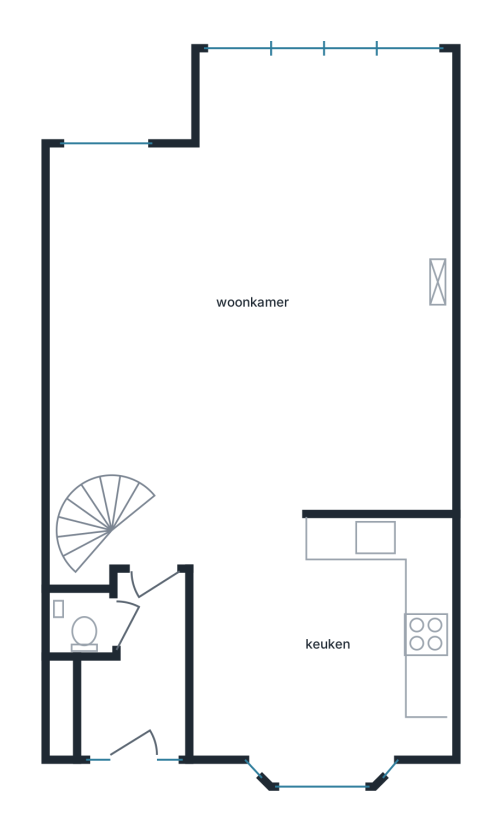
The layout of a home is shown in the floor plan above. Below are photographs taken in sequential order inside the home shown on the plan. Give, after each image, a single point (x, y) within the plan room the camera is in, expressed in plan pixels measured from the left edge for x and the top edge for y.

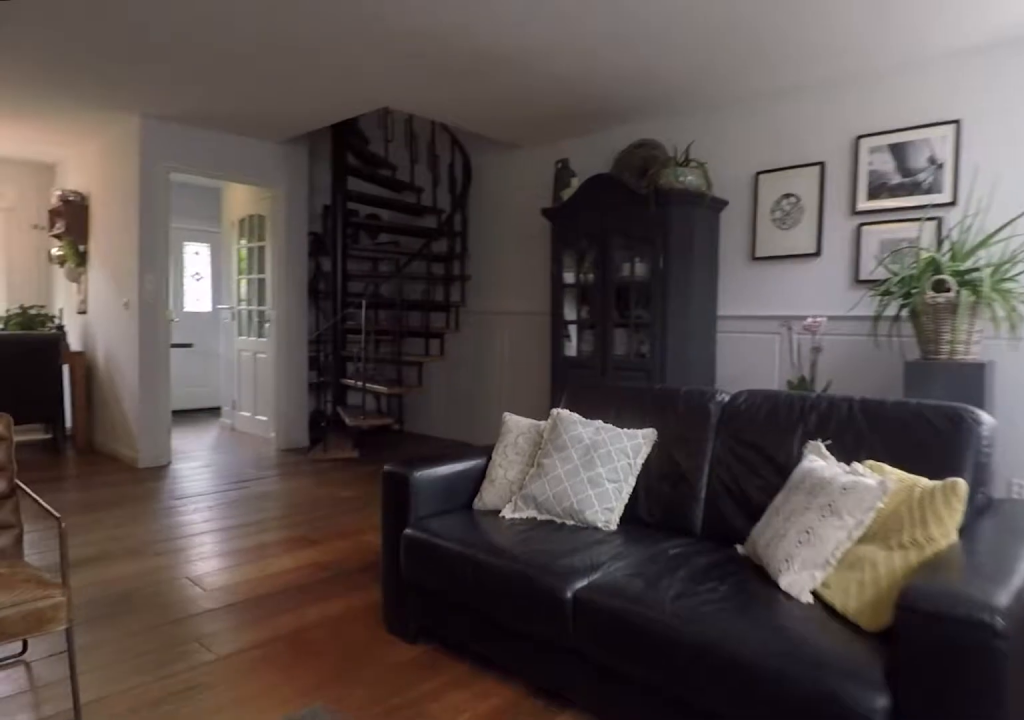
(259, 305)
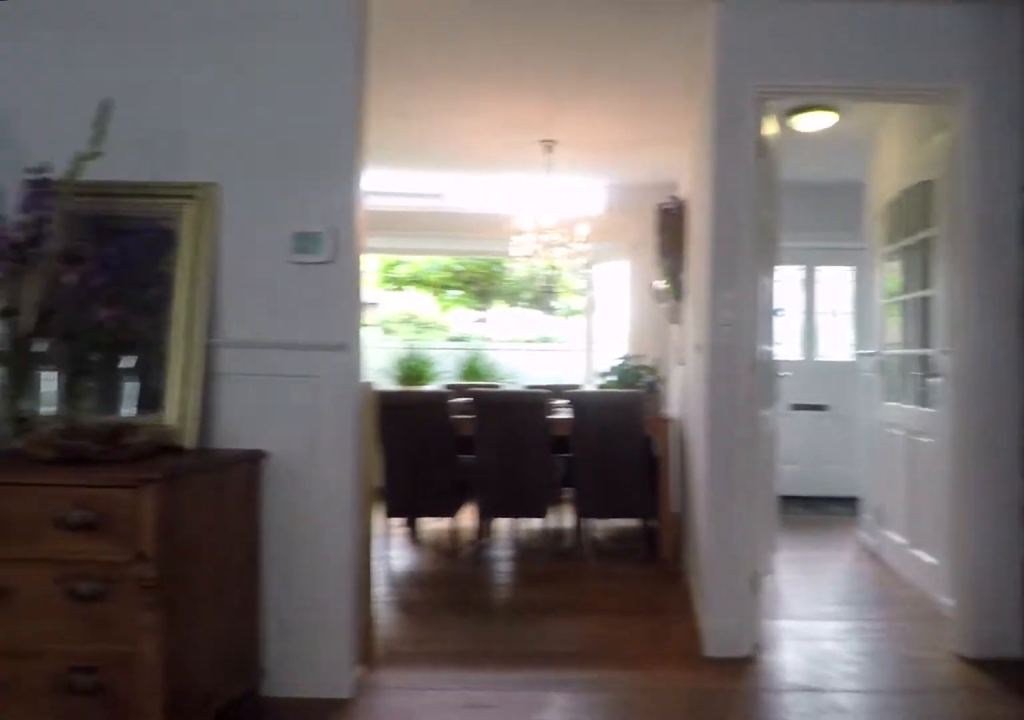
(259, 305)
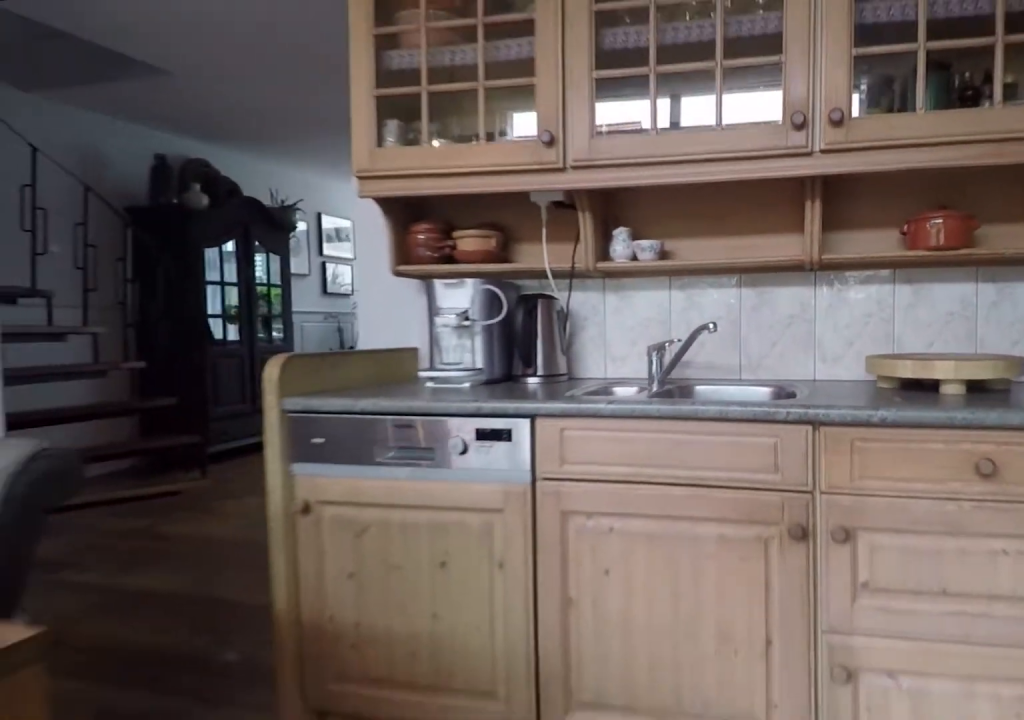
(361, 696)
